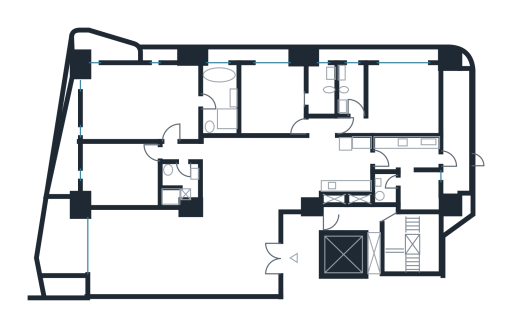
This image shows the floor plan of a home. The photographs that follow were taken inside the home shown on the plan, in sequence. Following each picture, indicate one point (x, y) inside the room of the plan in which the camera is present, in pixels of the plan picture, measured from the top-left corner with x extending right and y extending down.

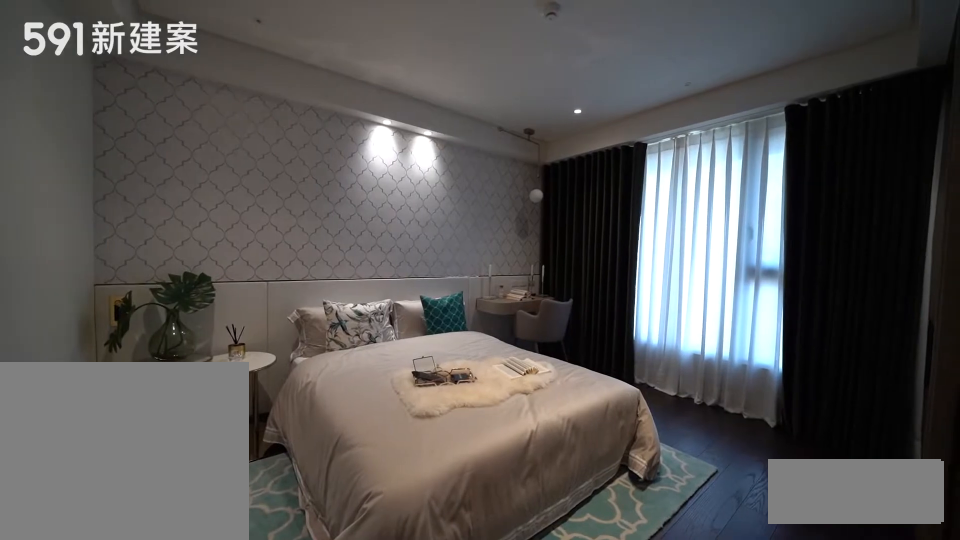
(271, 98)
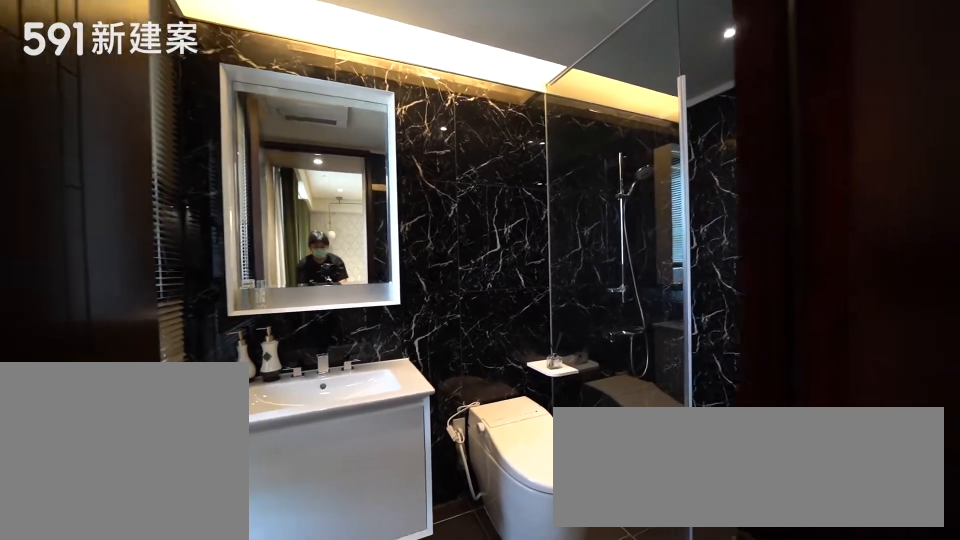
(322, 95)
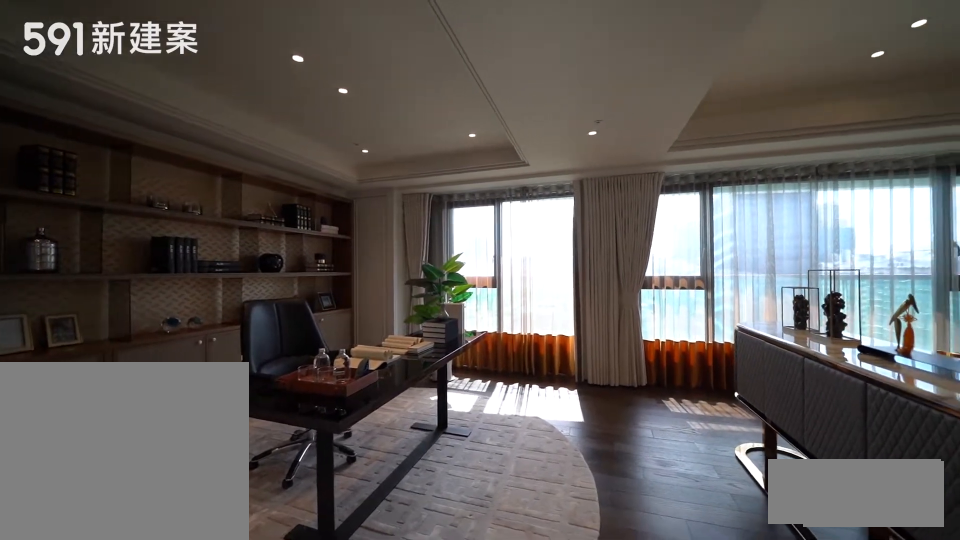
(122, 134)
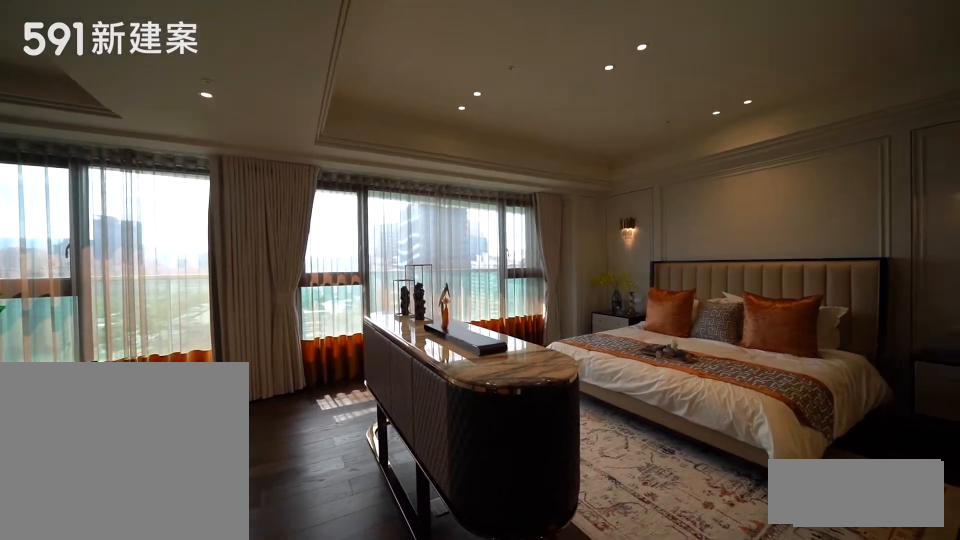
(122, 134)
